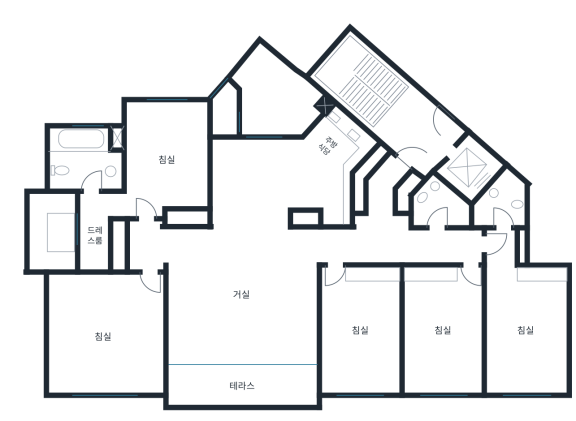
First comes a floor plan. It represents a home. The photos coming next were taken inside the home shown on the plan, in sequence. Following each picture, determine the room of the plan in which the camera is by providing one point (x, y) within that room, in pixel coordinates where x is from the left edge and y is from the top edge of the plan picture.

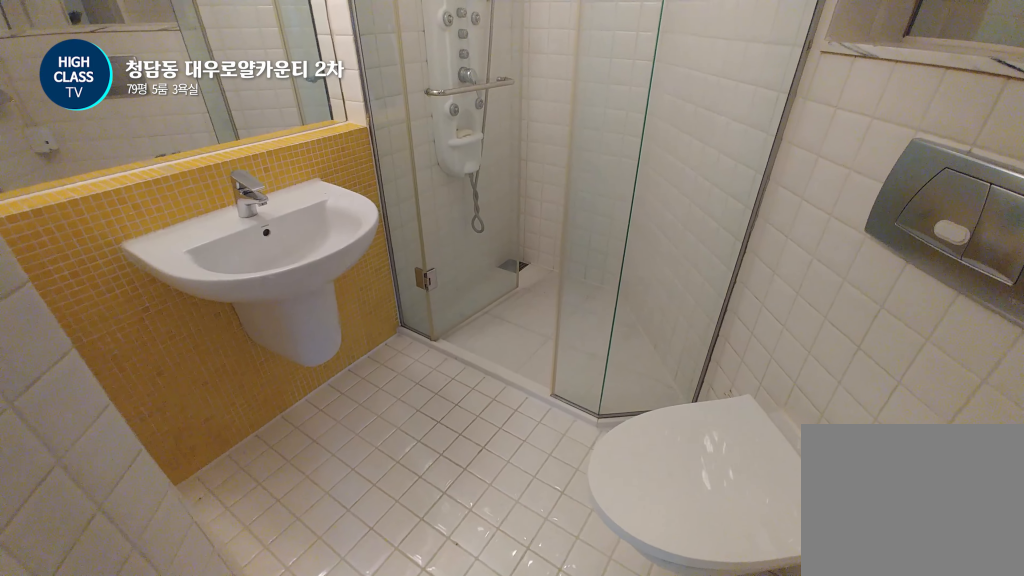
(501, 202)
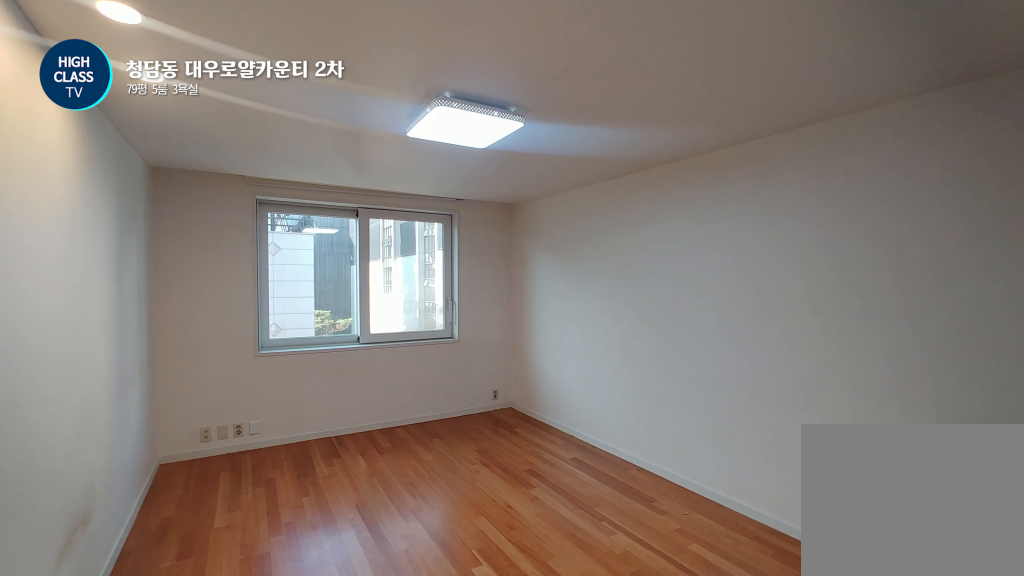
(445, 331)
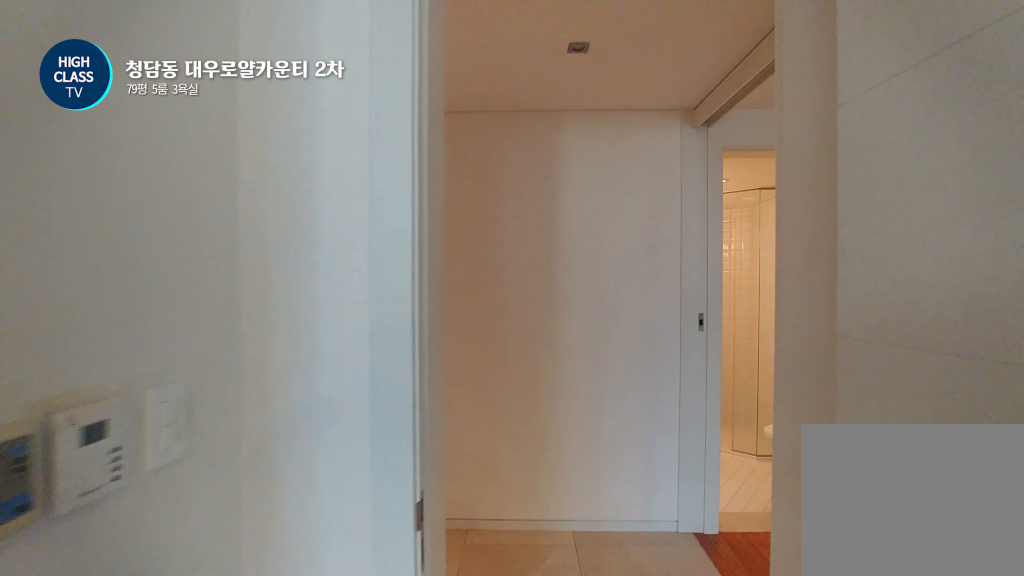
(445, 331)
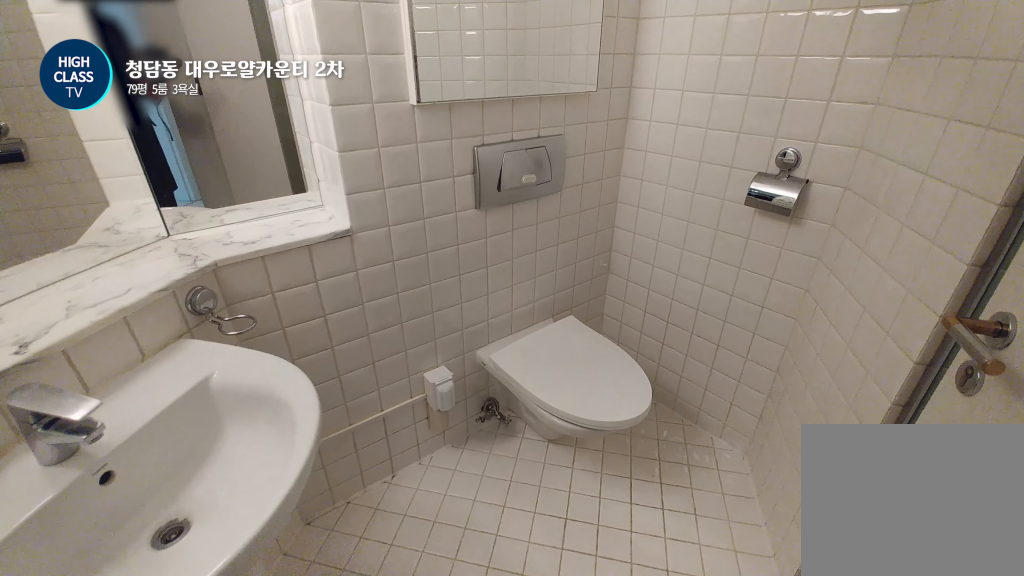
(438, 206)
